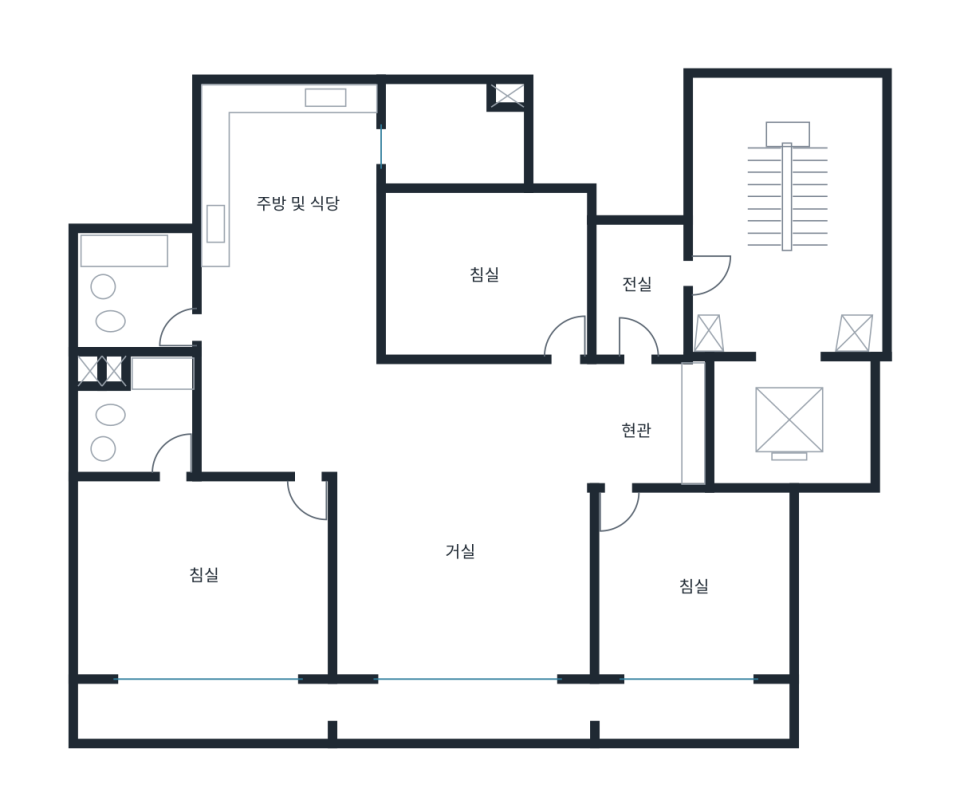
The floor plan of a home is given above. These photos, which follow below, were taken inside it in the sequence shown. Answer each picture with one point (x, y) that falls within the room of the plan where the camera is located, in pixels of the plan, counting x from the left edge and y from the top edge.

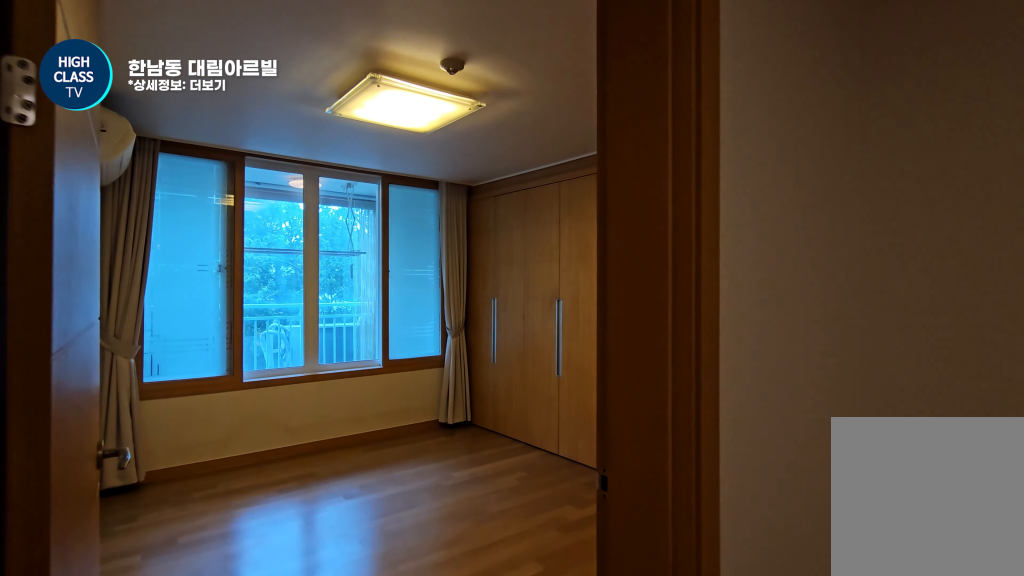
(272, 414)
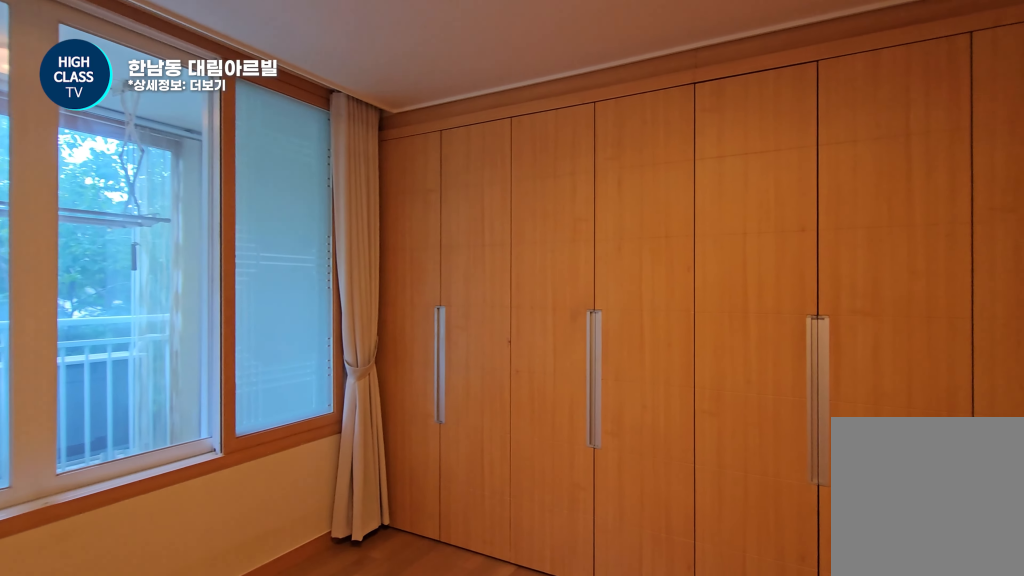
(208, 571)
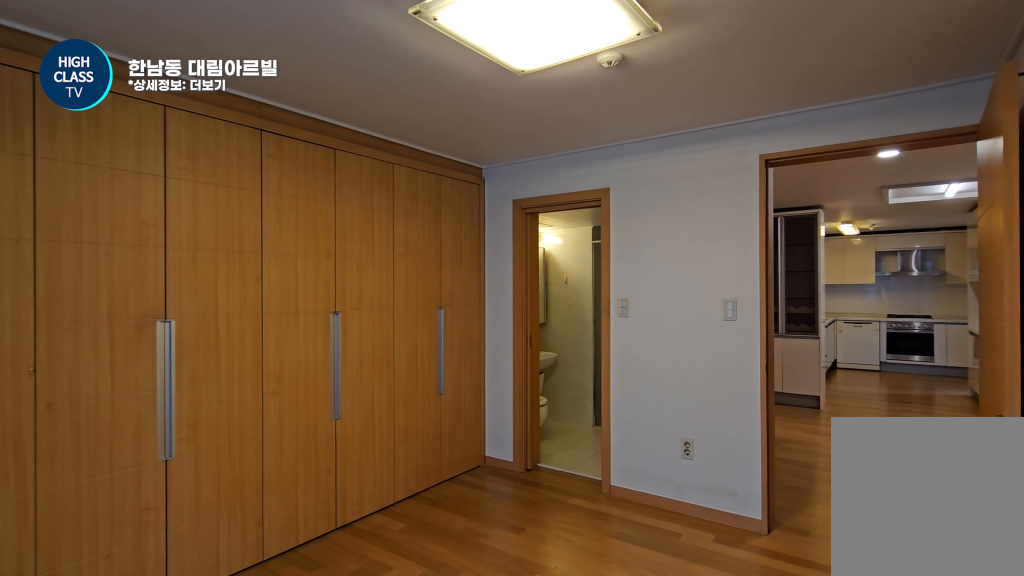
(208, 571)
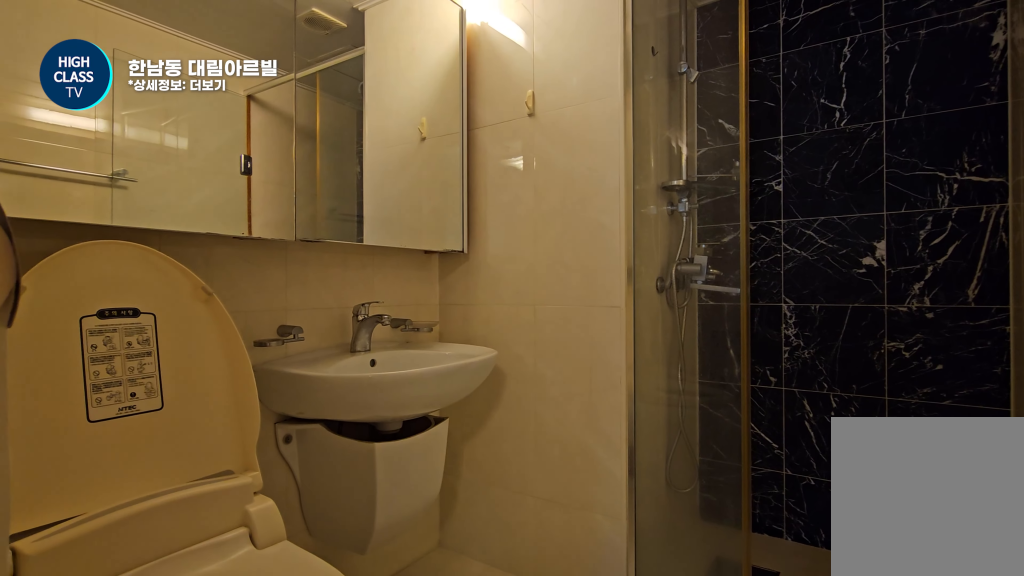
(140, 410)
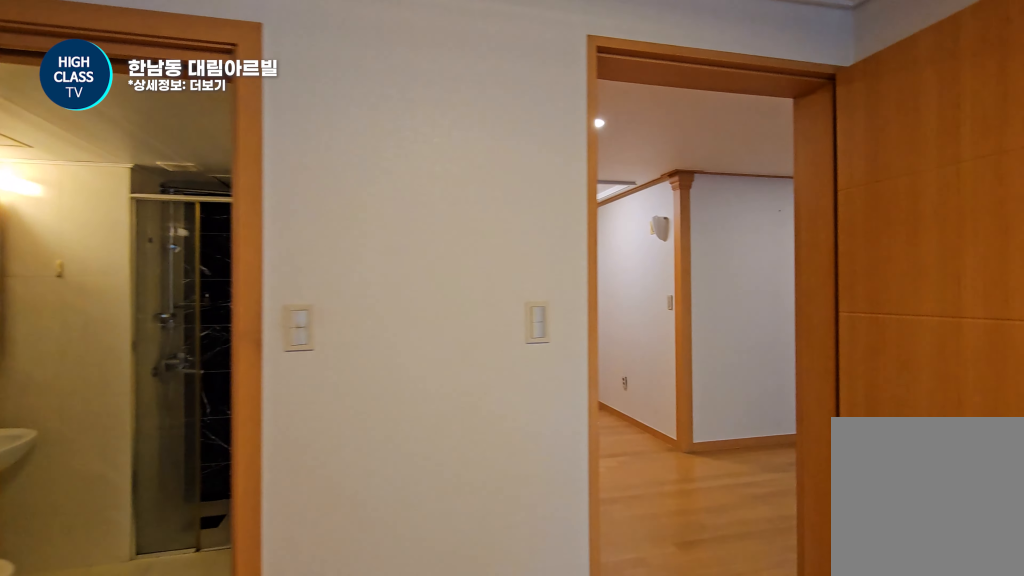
(208, 571)
